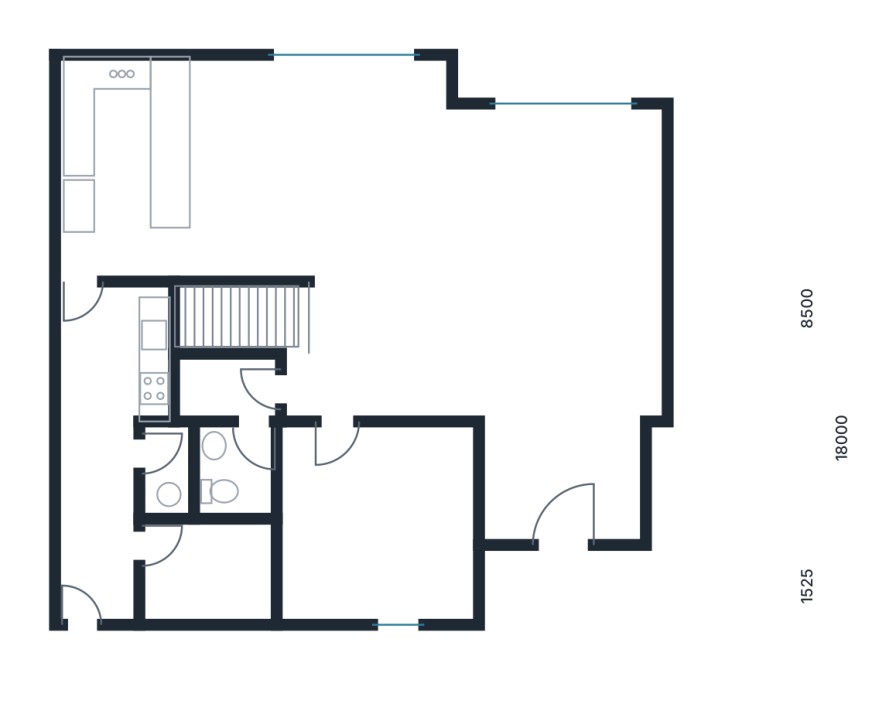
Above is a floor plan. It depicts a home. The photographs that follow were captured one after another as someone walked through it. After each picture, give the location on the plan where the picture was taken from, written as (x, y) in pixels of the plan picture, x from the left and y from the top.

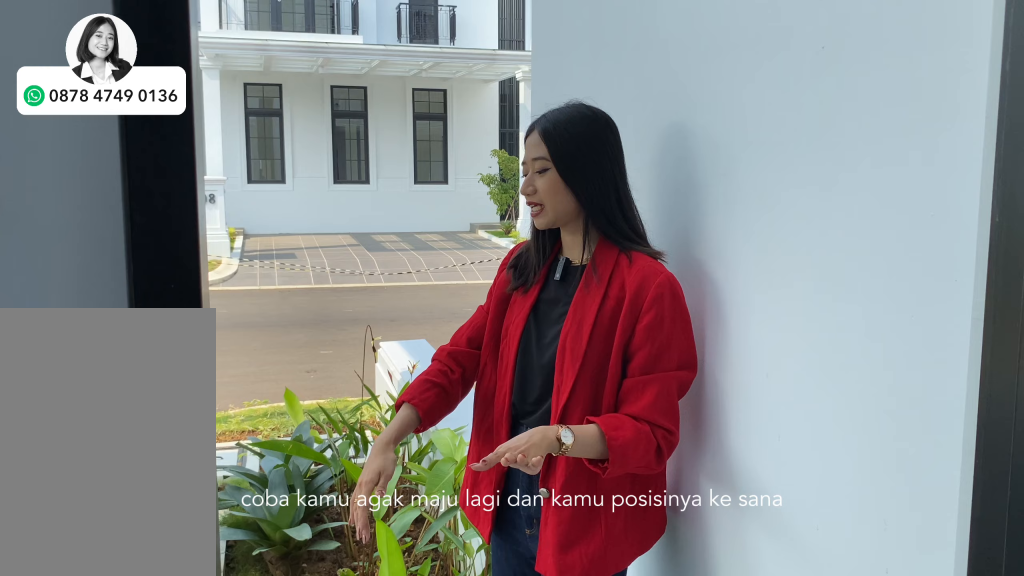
(99, 563)
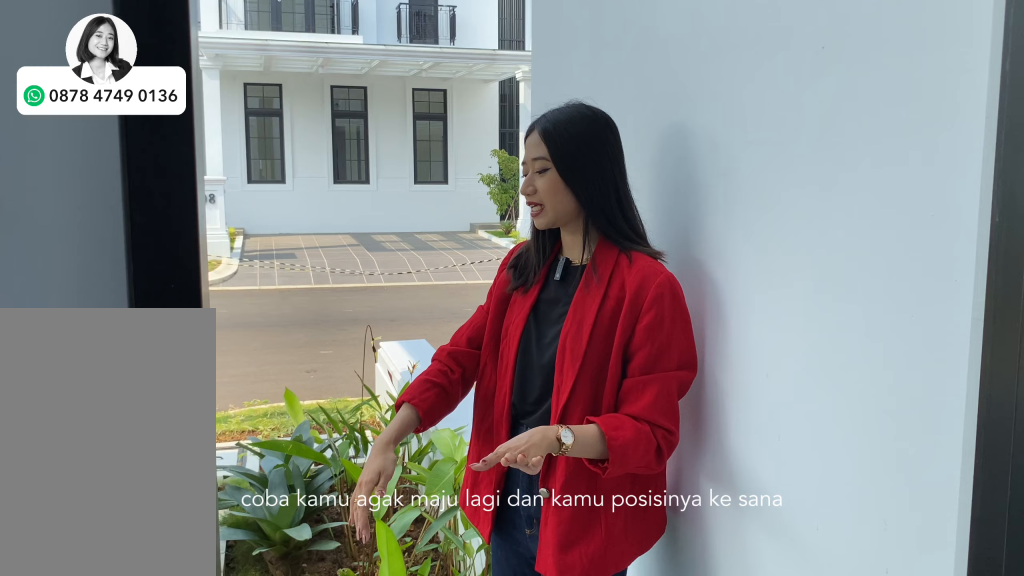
(99, 563)
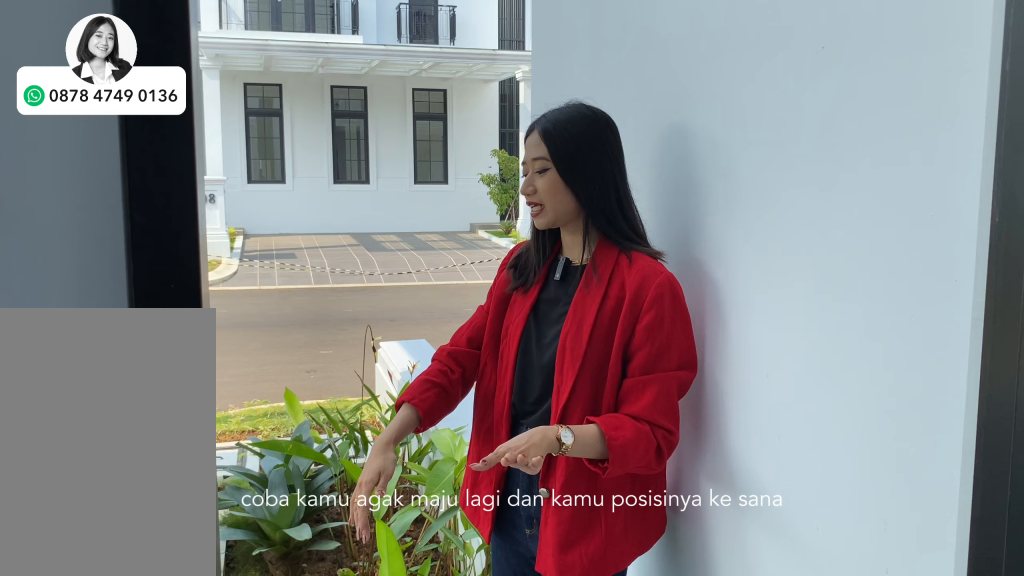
(99, 563)
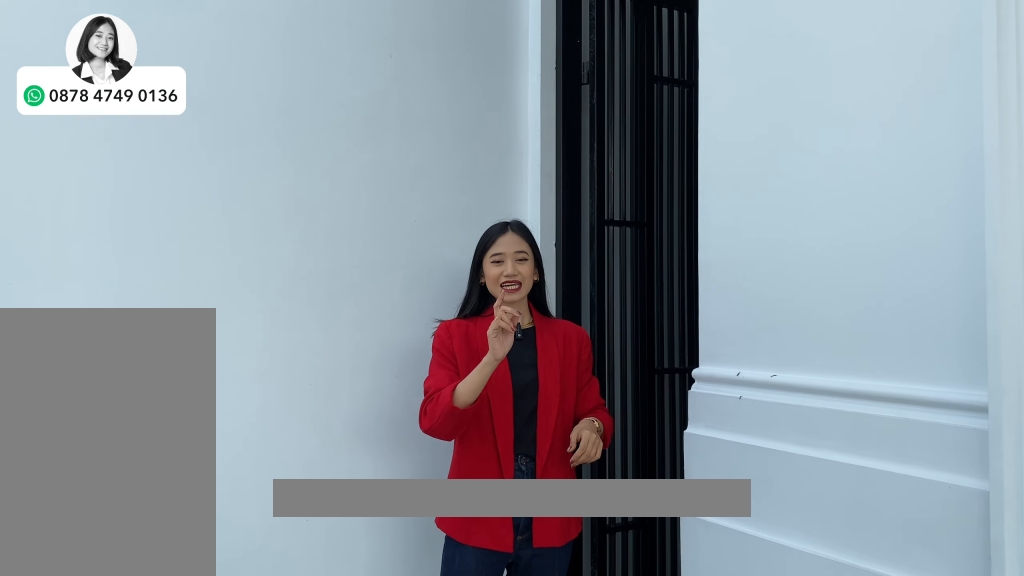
(105, 661)
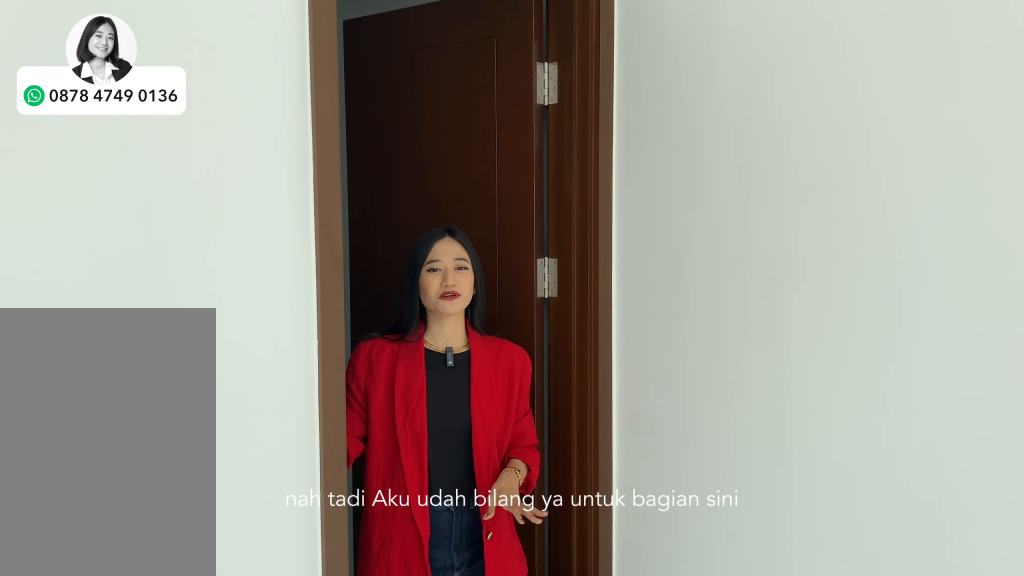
(171, 209)
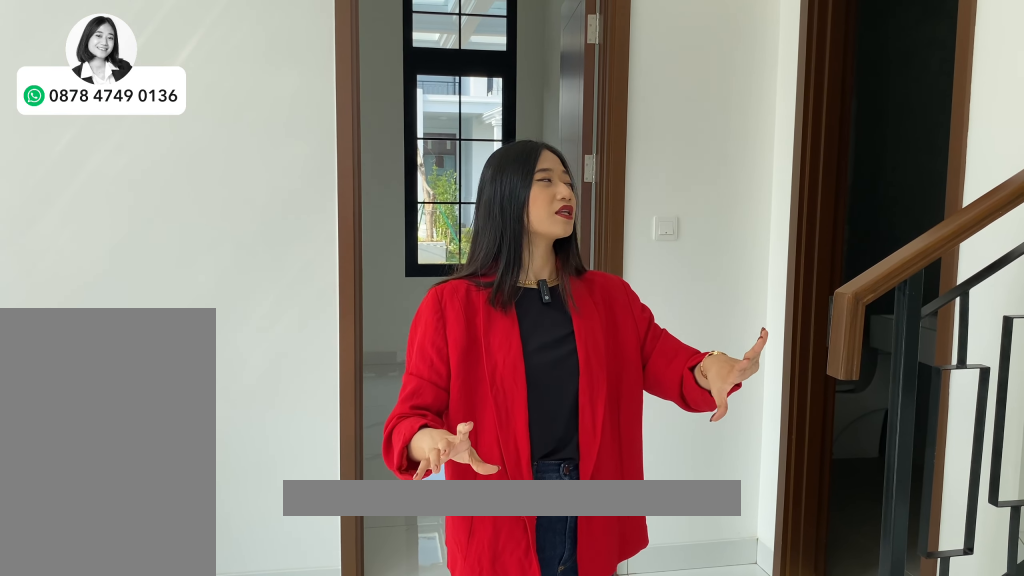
(361, 365)
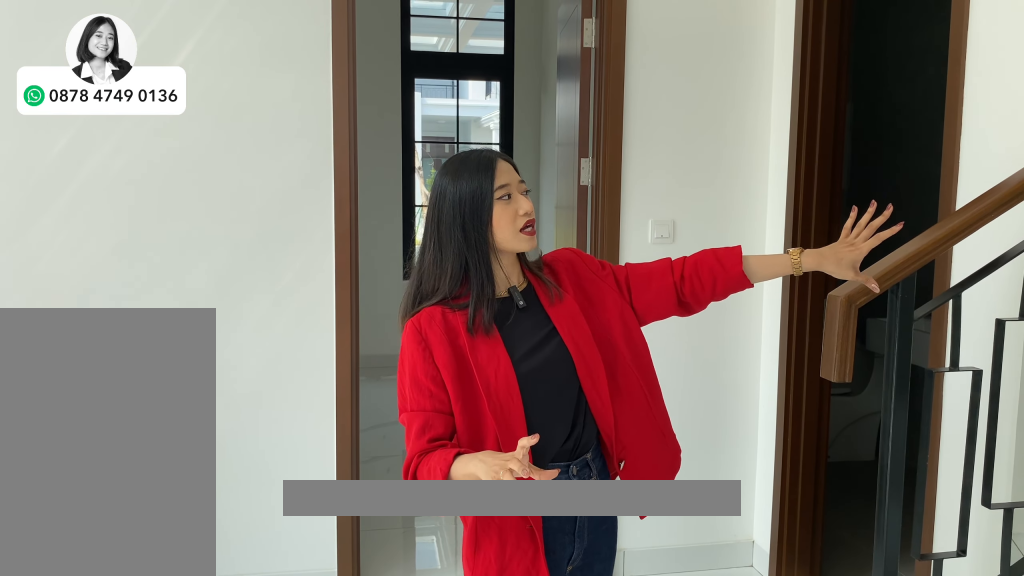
(361, 367)
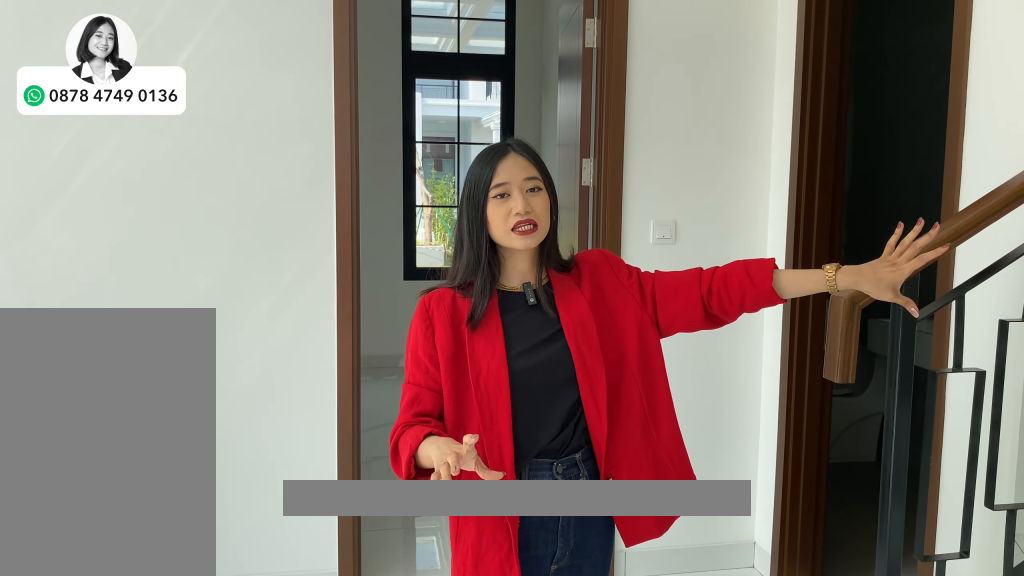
(361, 365)
